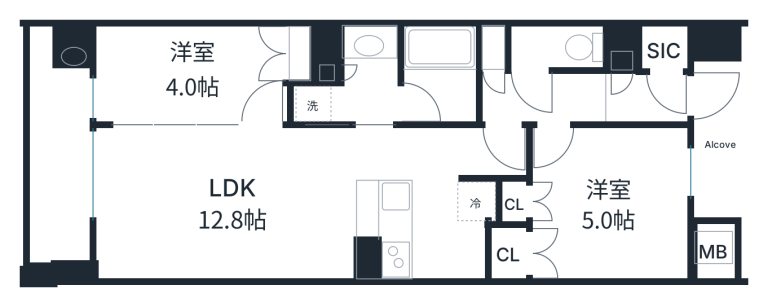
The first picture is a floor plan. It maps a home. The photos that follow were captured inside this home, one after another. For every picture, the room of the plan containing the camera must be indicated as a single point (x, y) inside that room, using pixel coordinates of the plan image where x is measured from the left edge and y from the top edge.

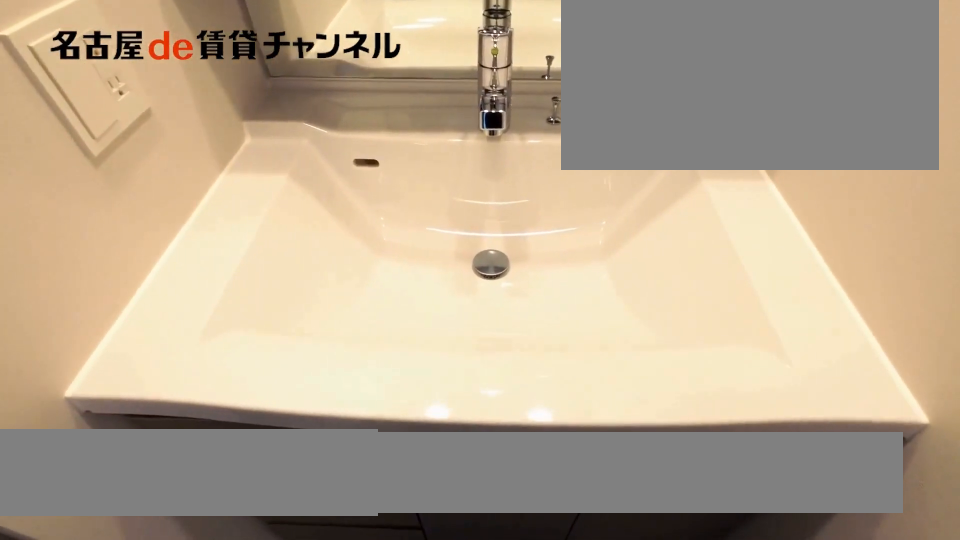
(348, 80)
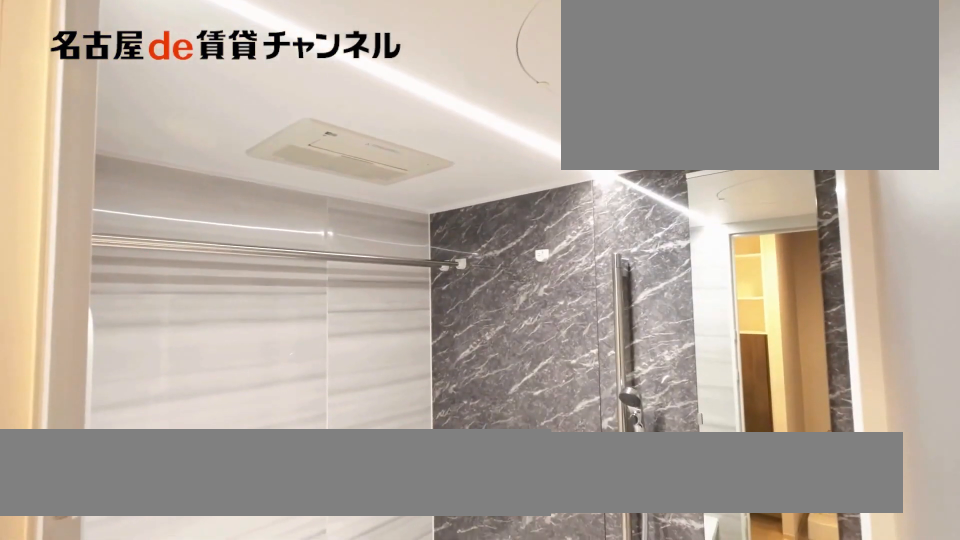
(438, 76)
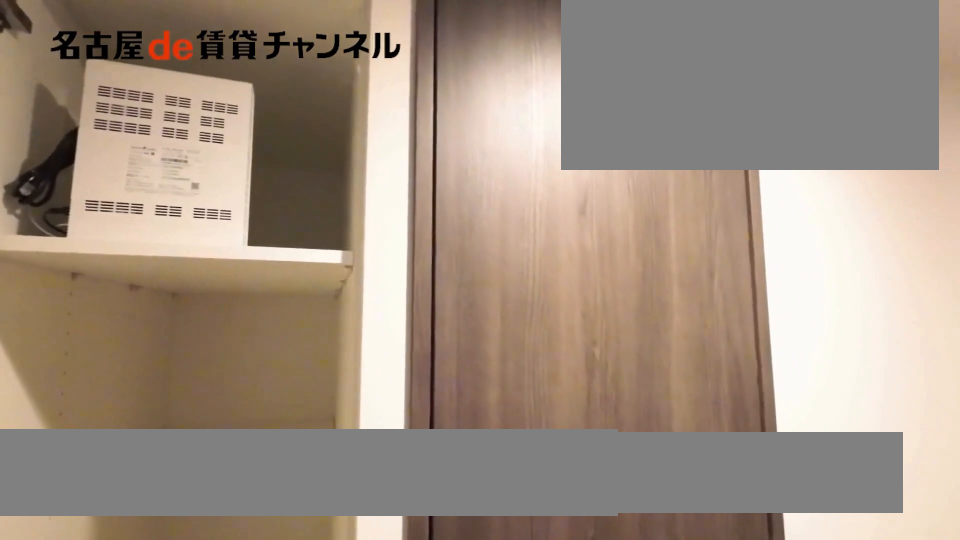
(493, 50)
